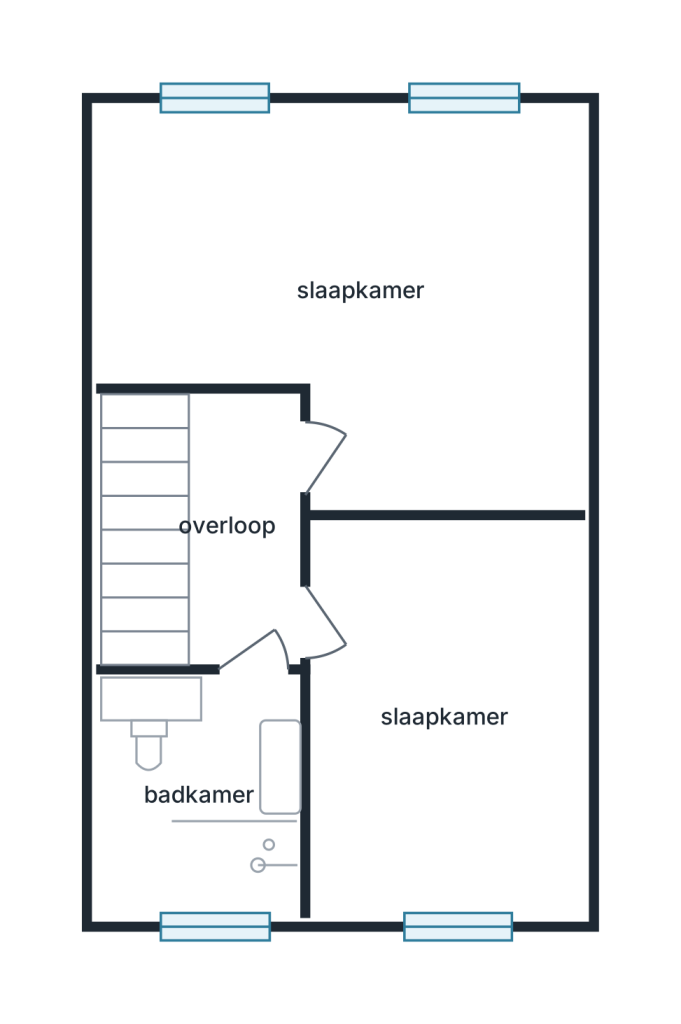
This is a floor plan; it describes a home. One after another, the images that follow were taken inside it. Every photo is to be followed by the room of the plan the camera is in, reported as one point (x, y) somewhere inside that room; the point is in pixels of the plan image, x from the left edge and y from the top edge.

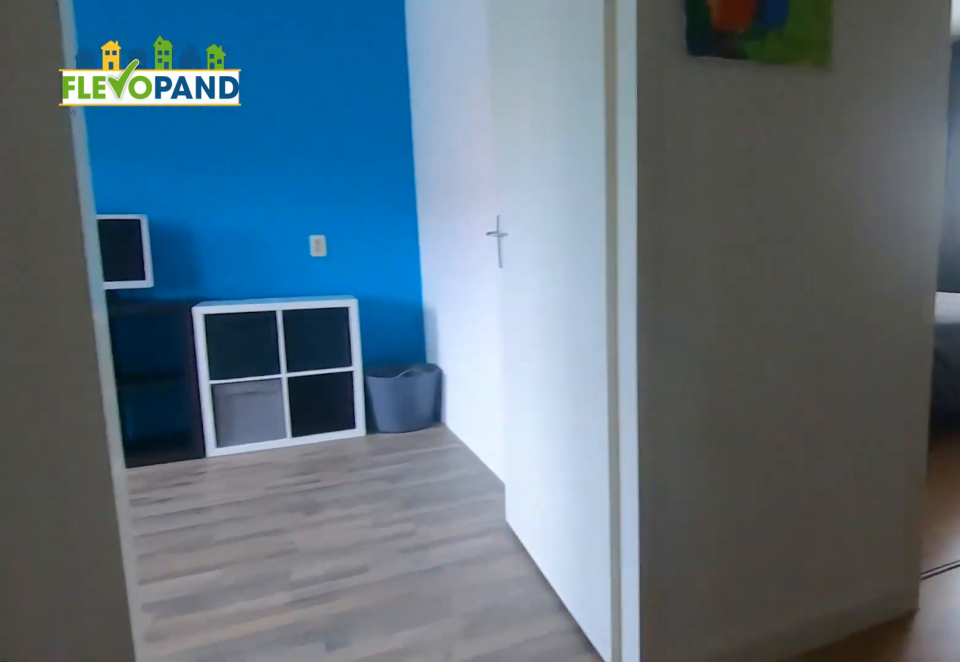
(231, 455)
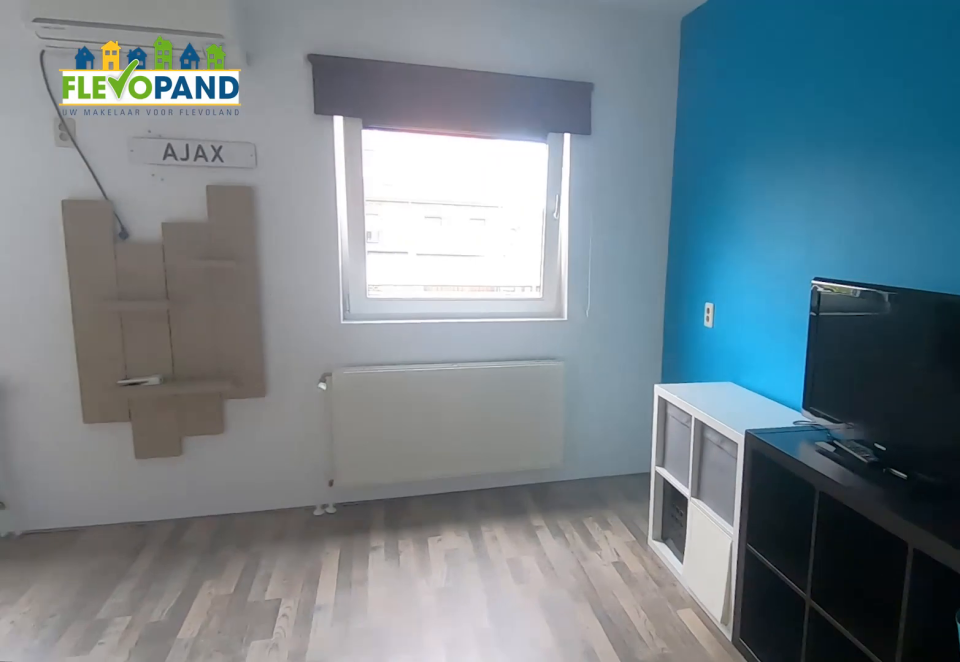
(304, 220)
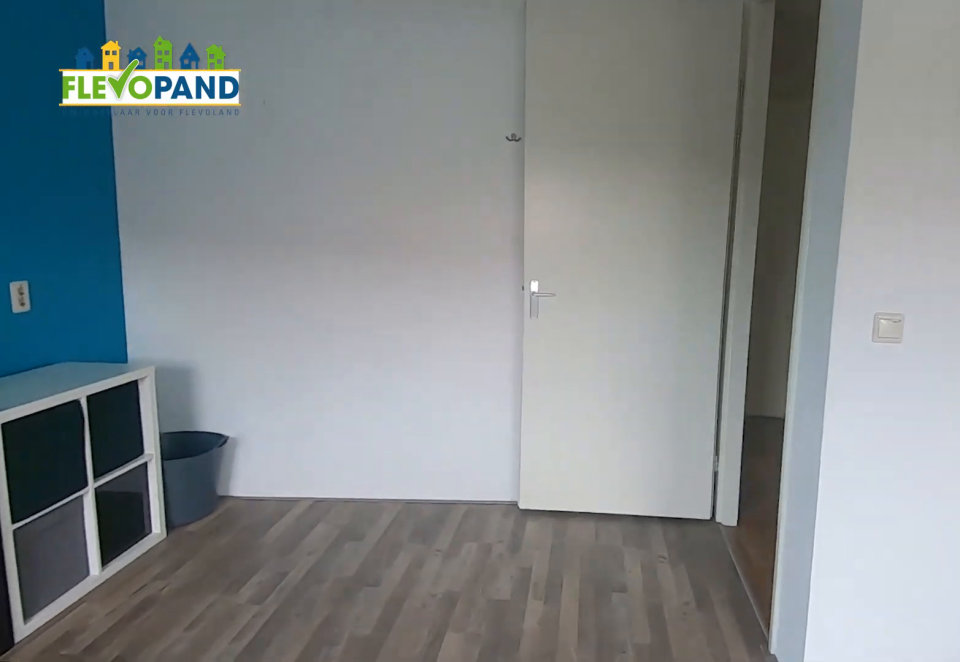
(304, 220)
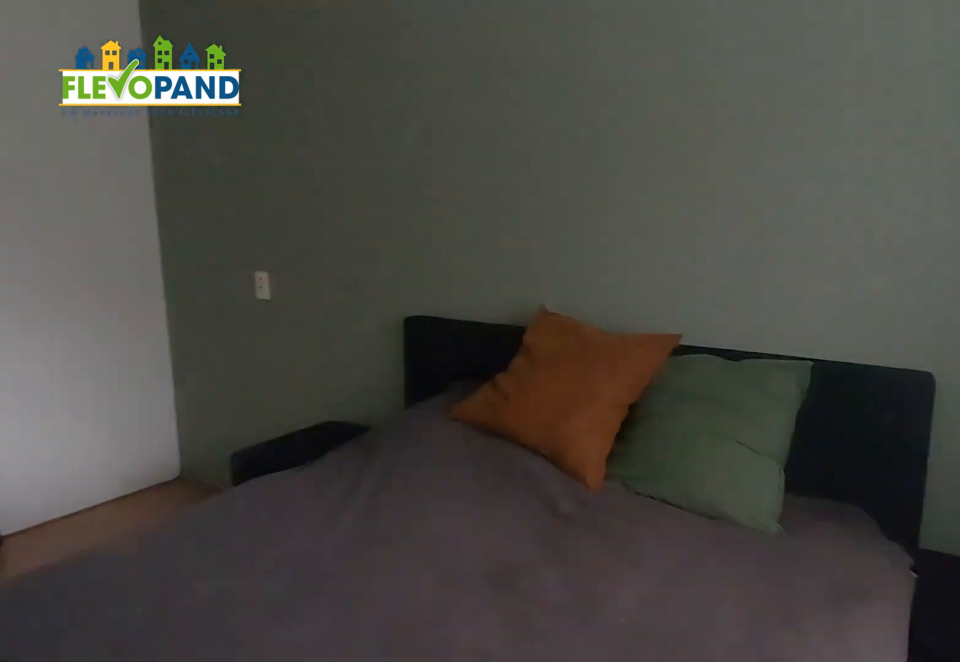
(445, 715)
